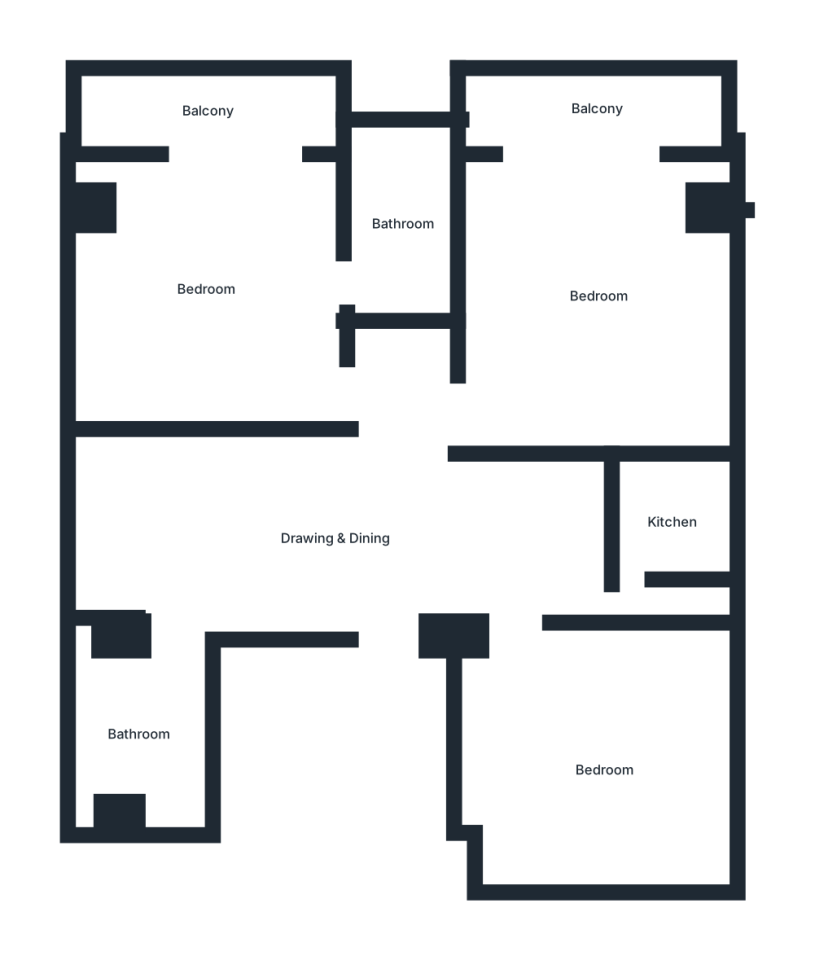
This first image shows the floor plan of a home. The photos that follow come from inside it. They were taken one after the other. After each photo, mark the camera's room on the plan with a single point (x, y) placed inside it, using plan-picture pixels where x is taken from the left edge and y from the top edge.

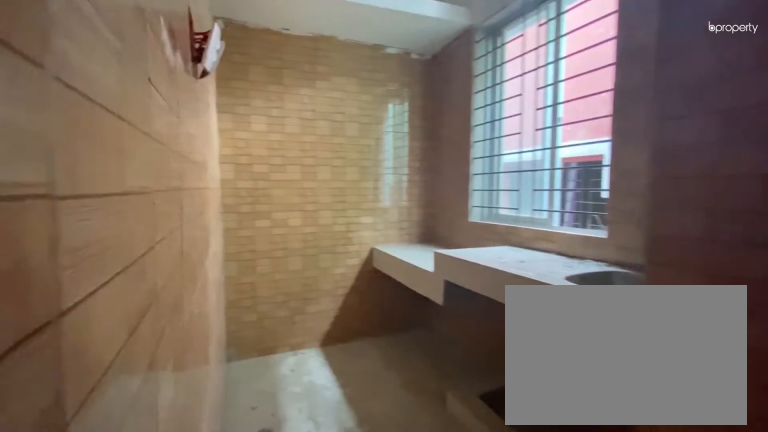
(670, 522)
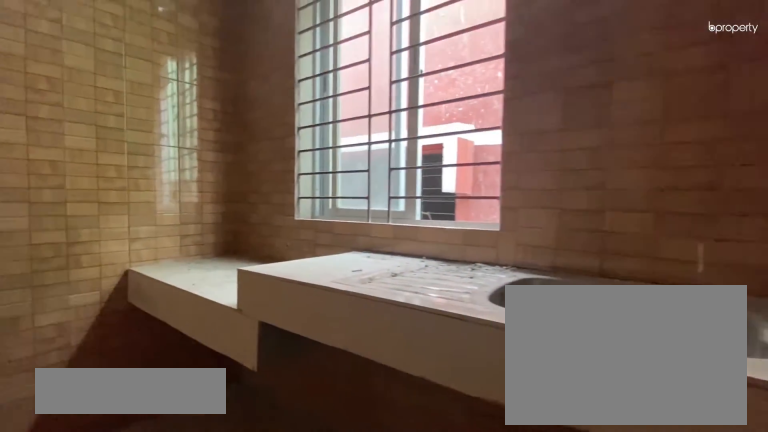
(670, 522)
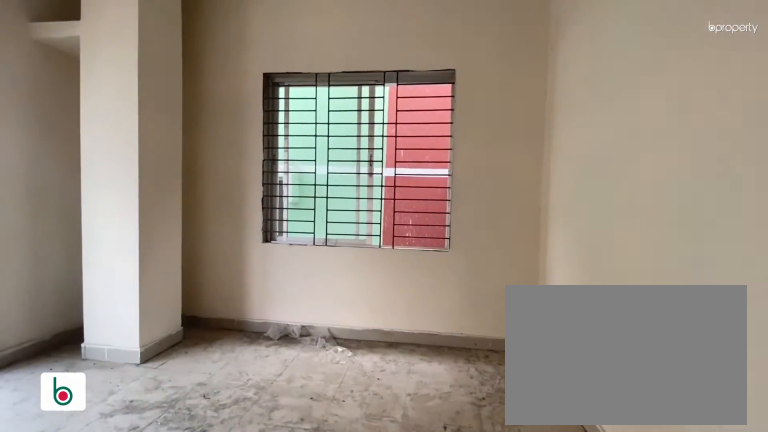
(595, 298)
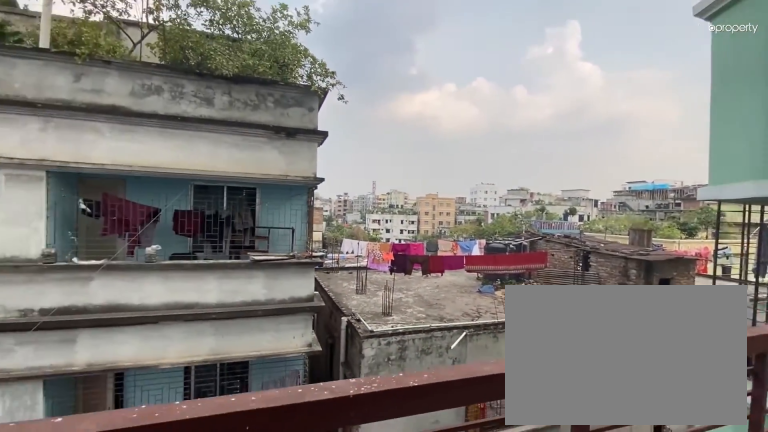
(597, 109)
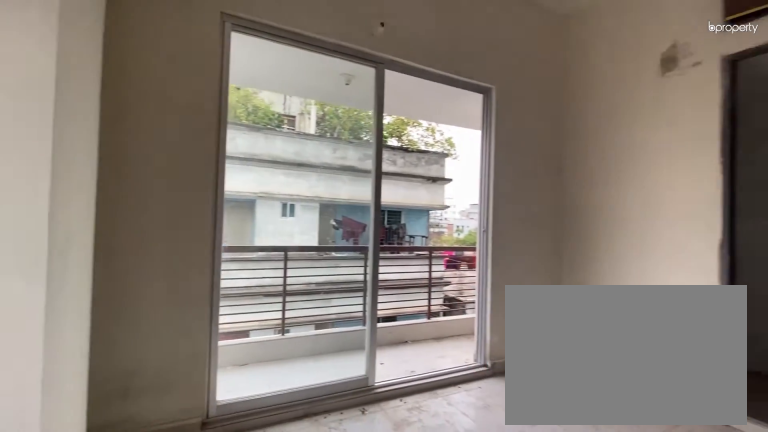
(206, 288)
